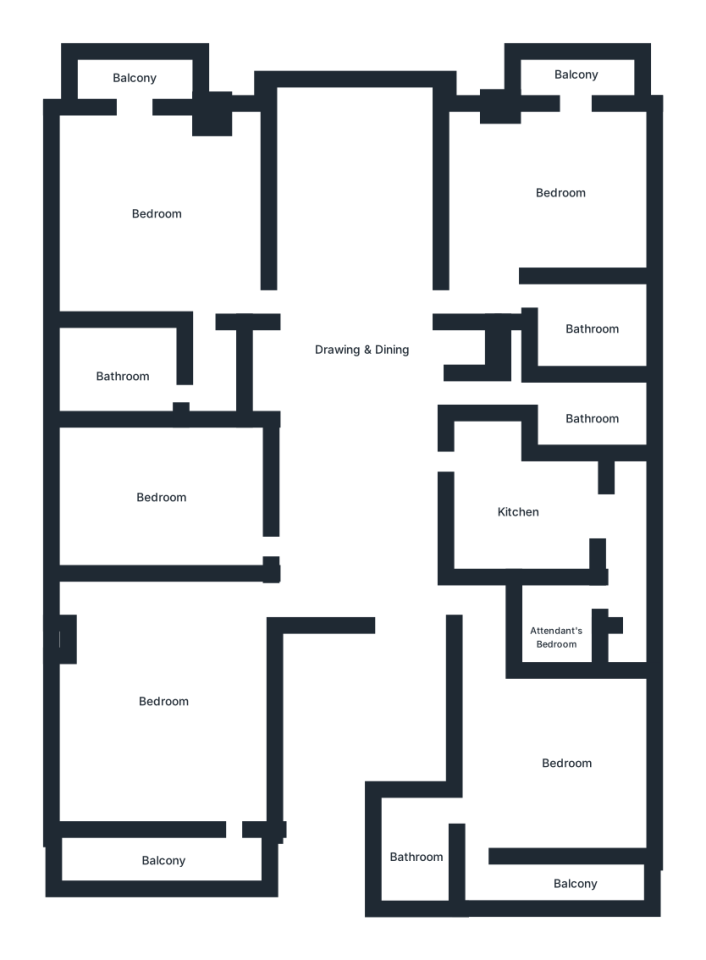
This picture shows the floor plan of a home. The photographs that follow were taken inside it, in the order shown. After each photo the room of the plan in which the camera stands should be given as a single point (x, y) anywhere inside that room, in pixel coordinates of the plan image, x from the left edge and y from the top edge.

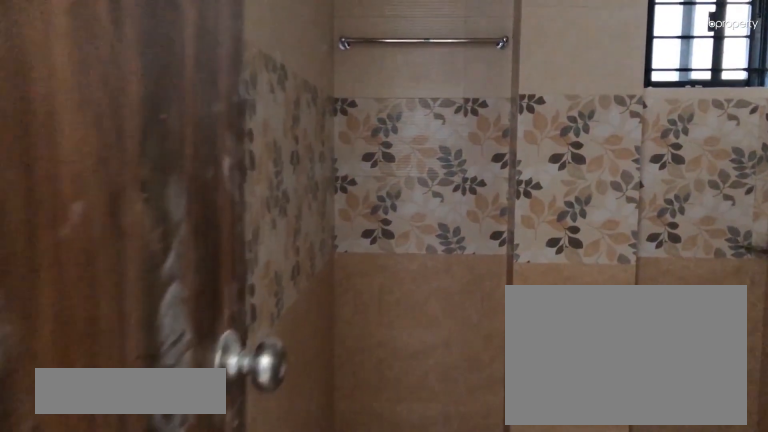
(588, 327)
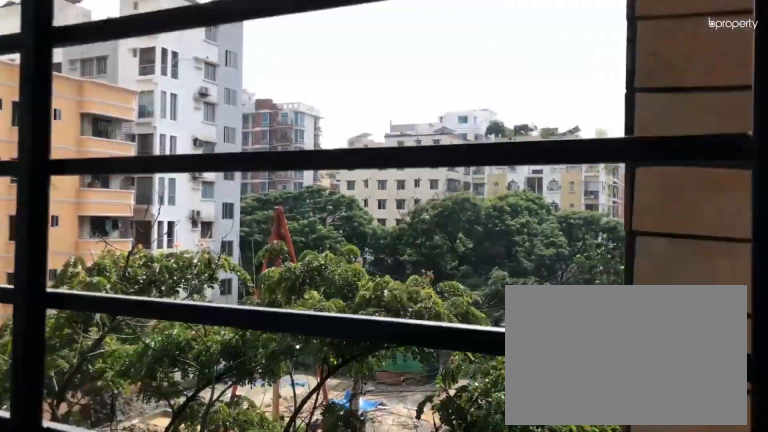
(574, 76)
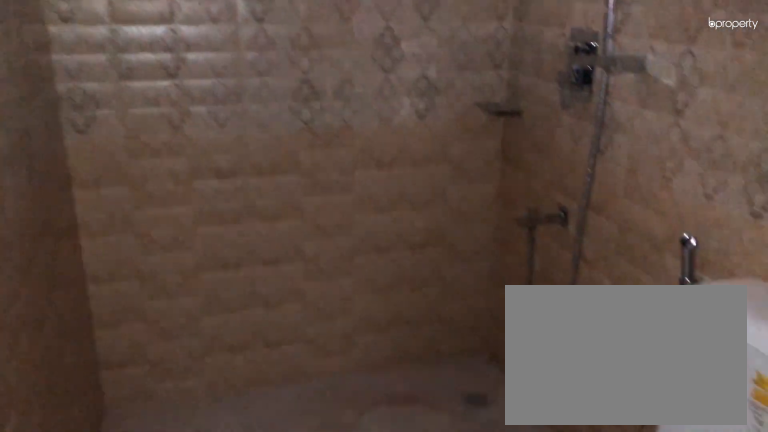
(590, 411)
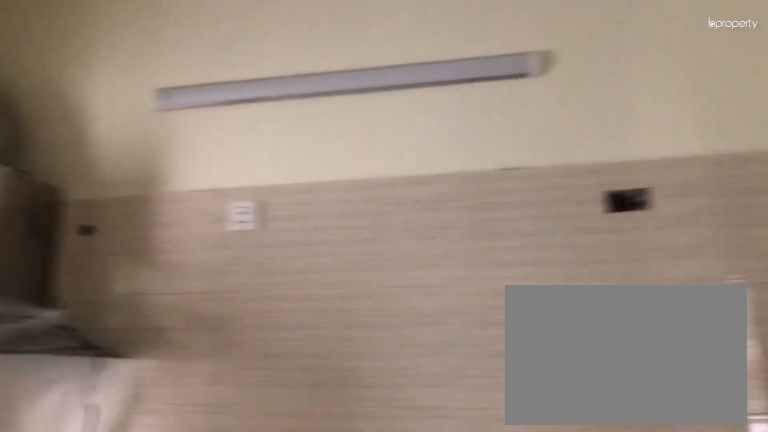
(531, 514)
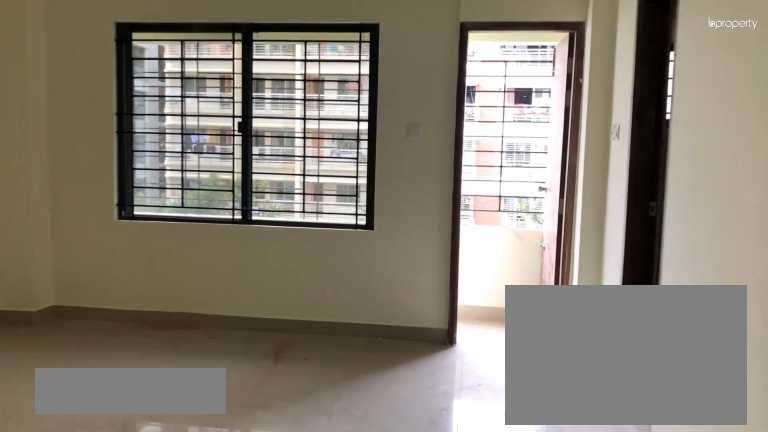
(560, 764)
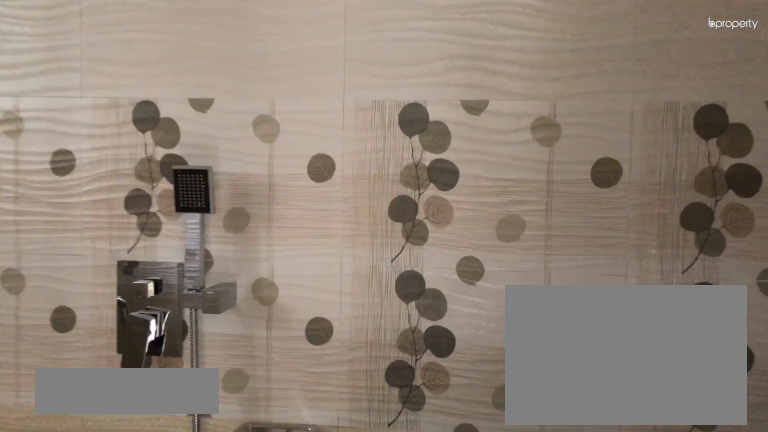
(414, 856)
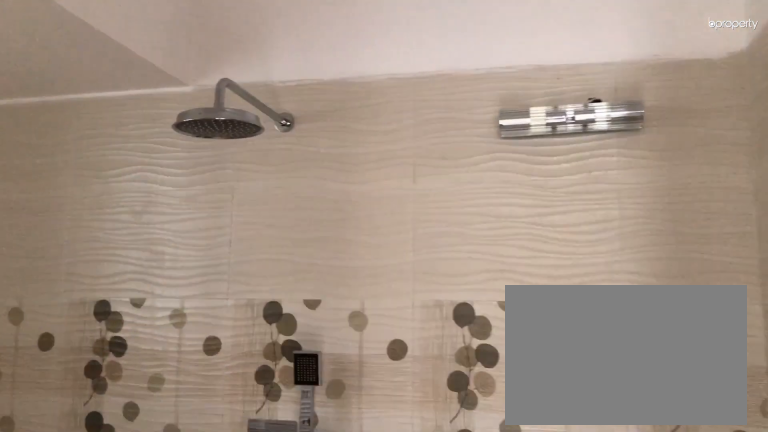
(414, 856)
